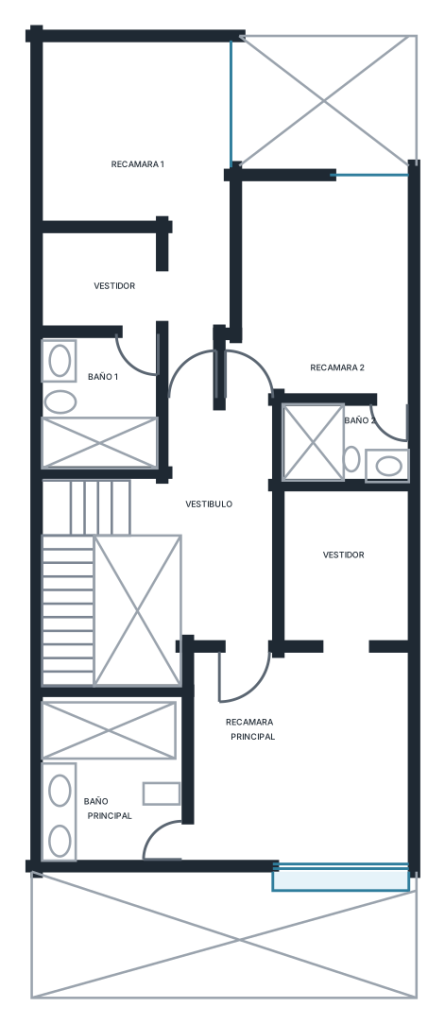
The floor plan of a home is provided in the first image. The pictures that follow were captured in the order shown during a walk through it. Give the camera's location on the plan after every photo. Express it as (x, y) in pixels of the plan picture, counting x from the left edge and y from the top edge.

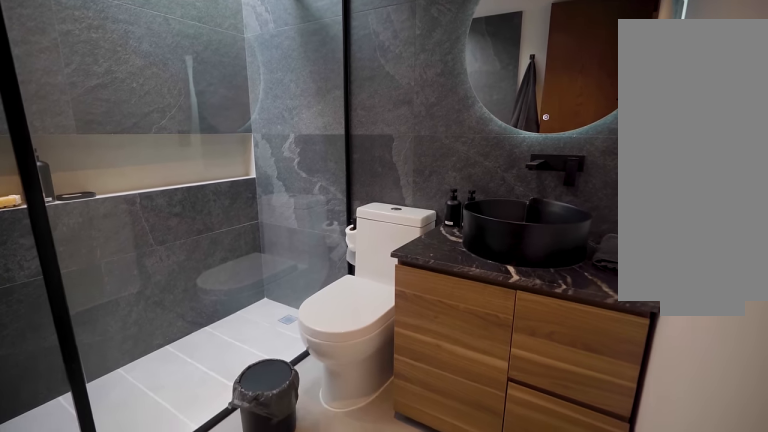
(136, 354)
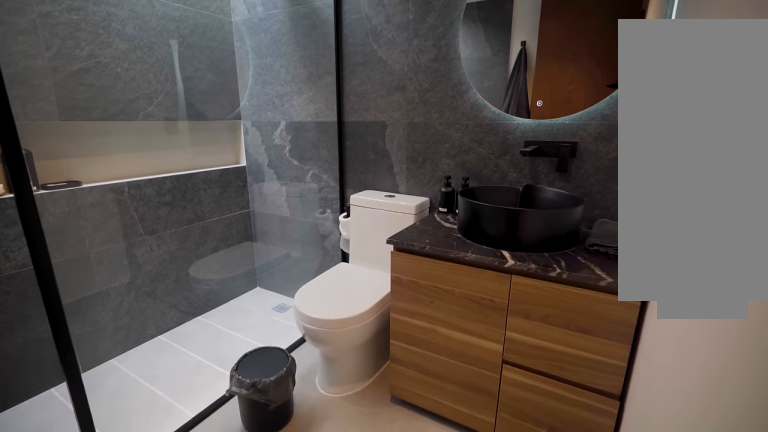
(136, 354)
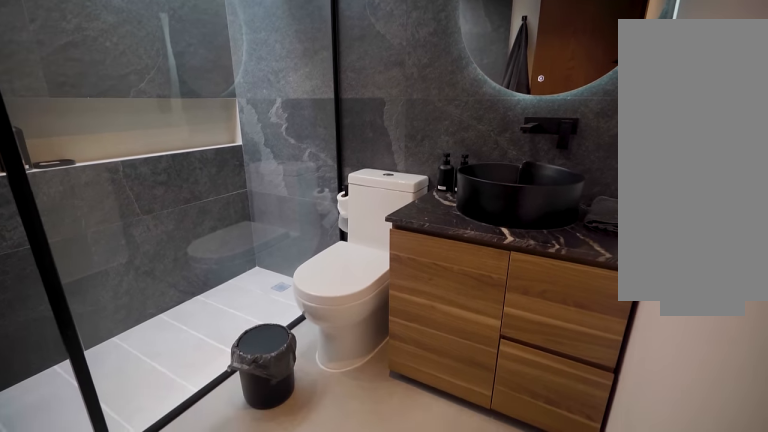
(135, 353)
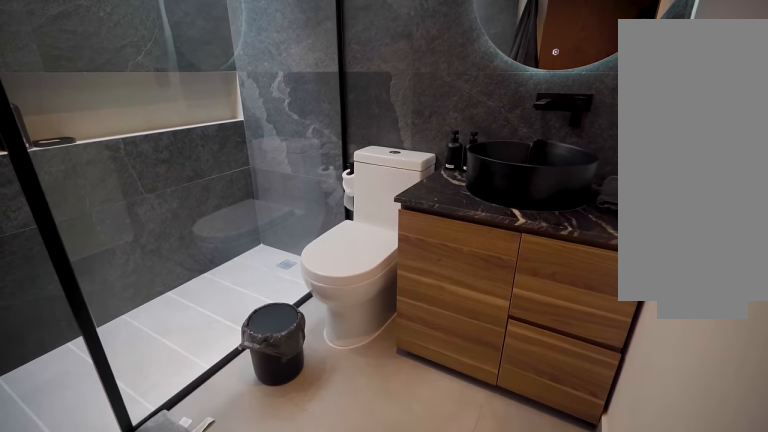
(135, 352)
